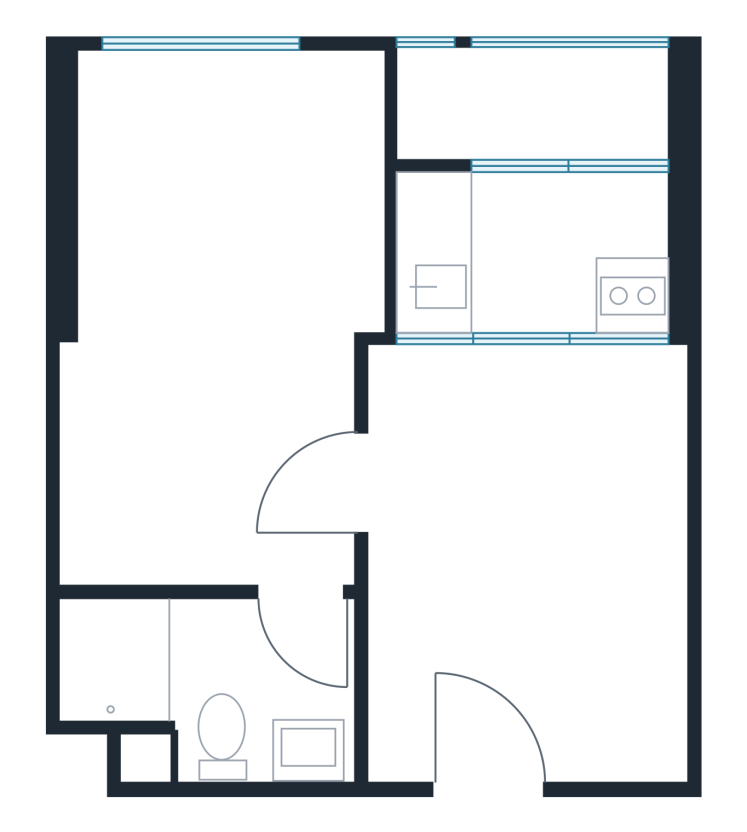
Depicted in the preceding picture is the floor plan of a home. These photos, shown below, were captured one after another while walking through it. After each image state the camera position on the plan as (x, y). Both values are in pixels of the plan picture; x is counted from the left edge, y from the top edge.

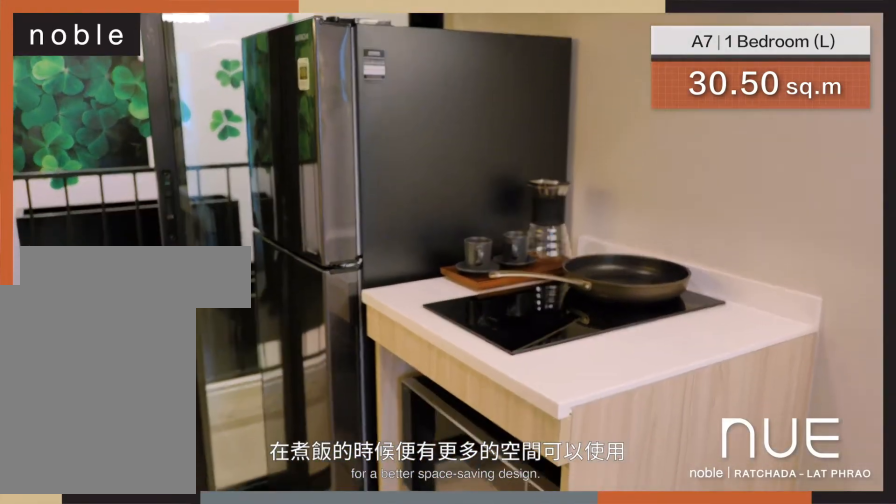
(530, 316)
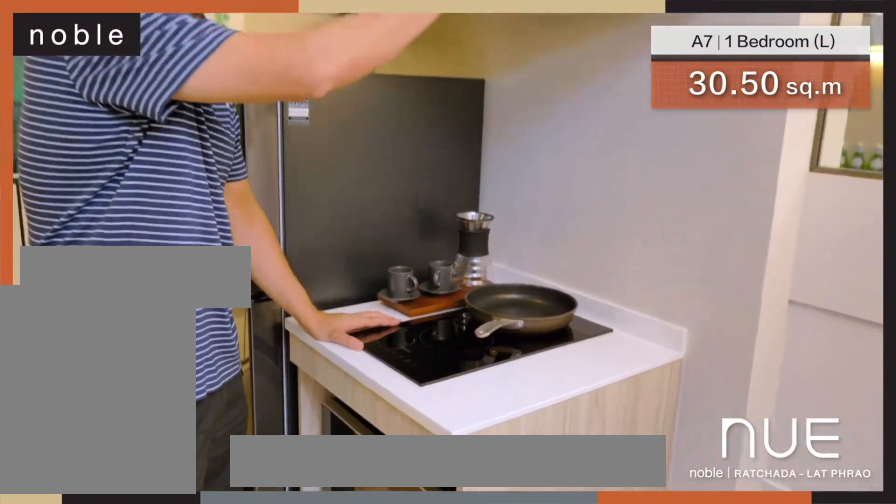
(530, 317)
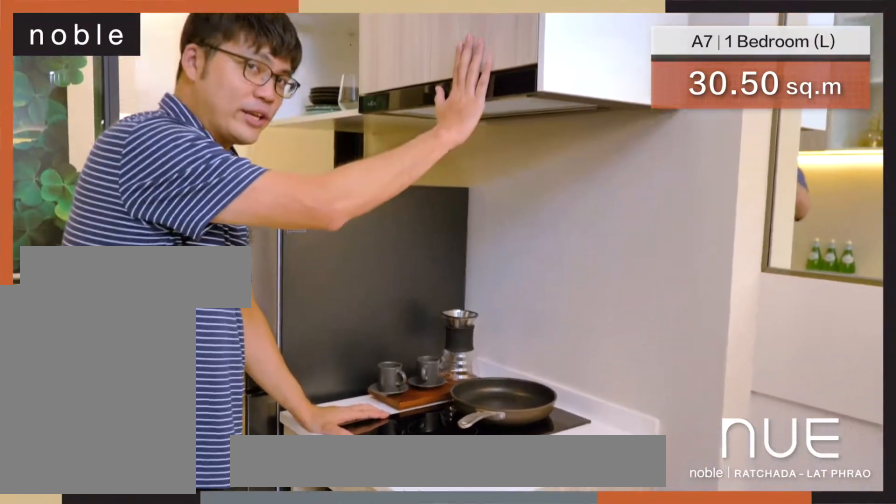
(530, 316)
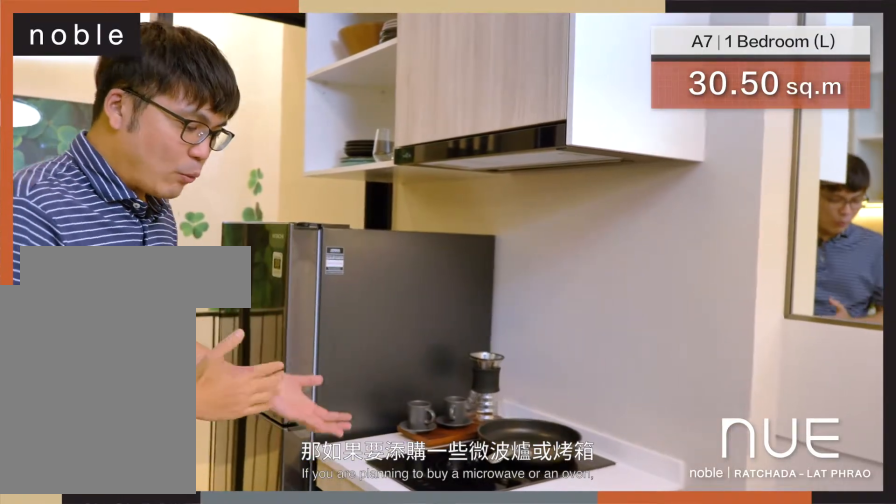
(532, 314)
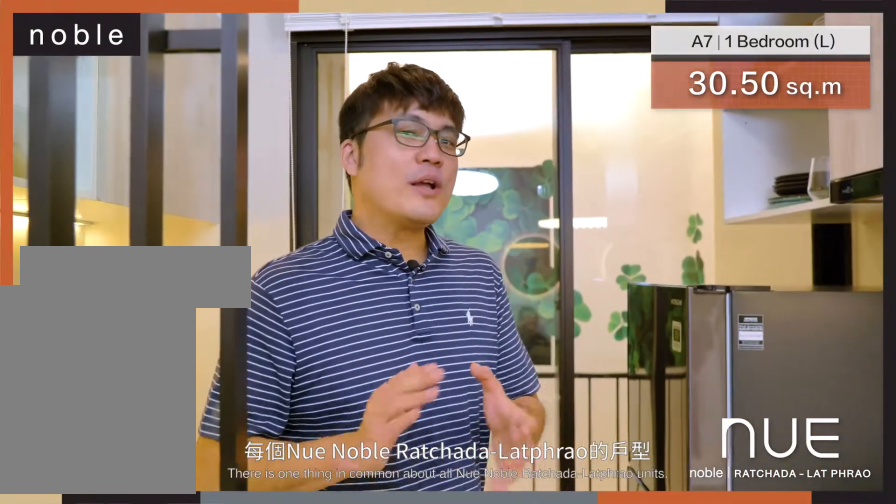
(528, 181)
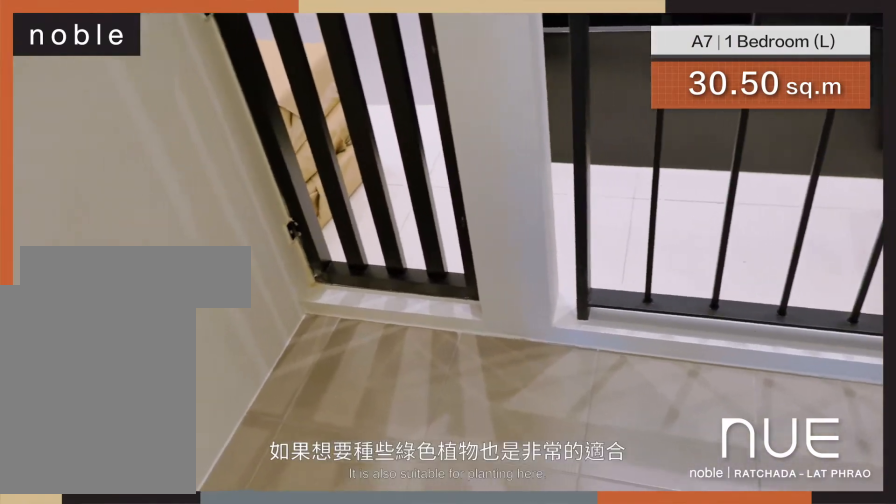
(527, 148)
